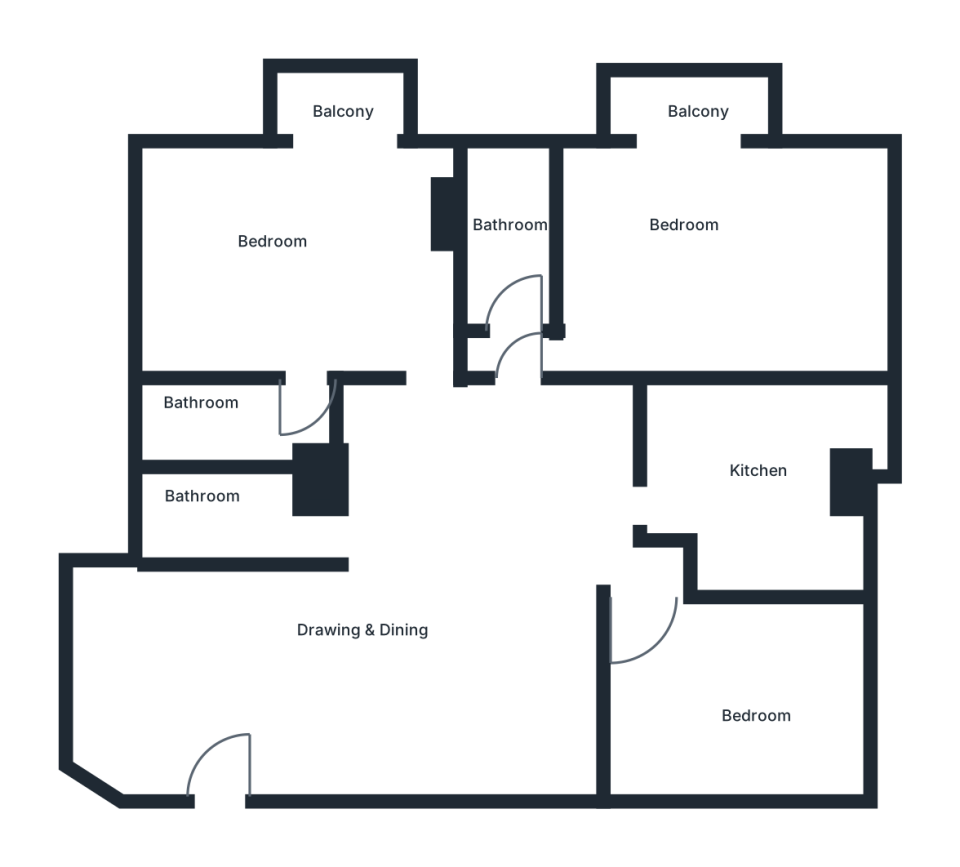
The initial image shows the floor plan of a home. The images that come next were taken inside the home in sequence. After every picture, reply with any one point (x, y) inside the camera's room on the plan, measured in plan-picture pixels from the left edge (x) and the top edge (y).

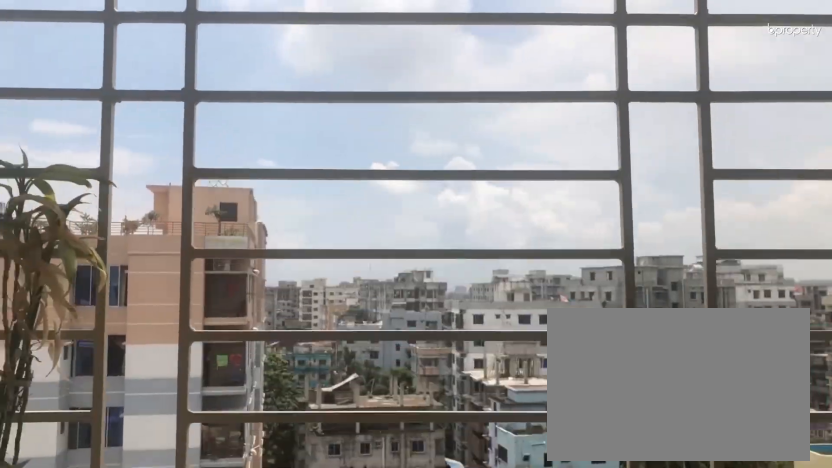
(692, 113)
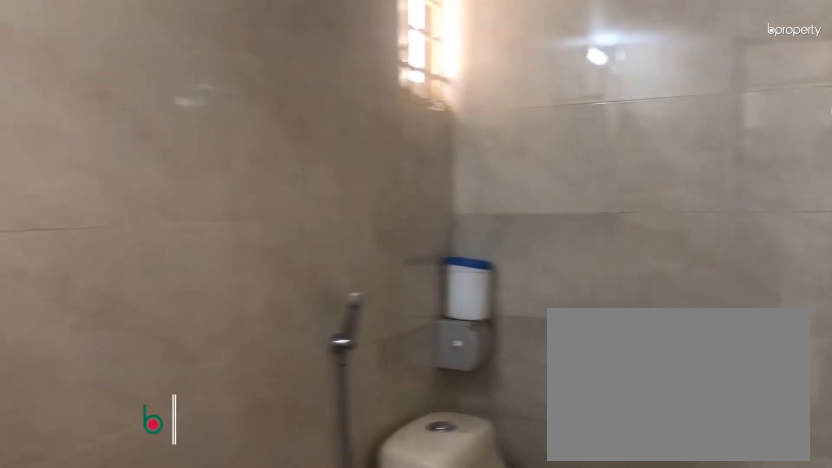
(512, 234)
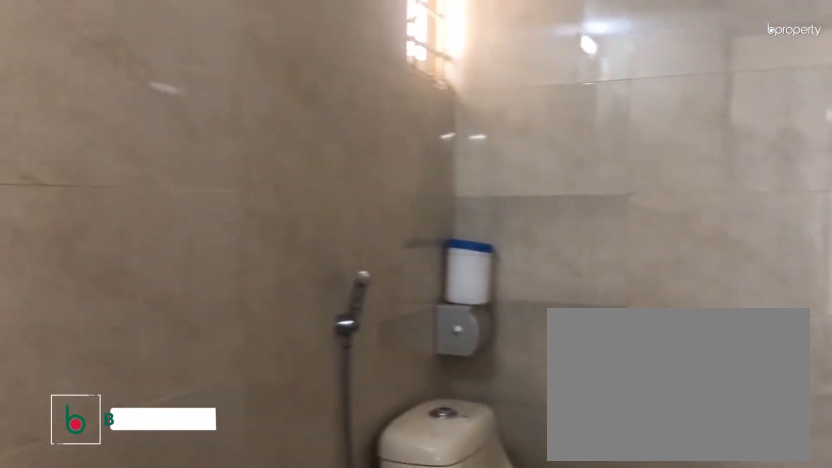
(512, 234)
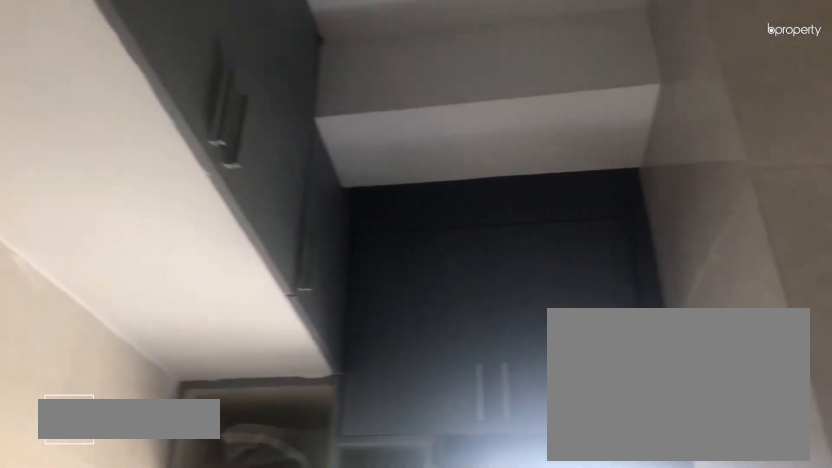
(756, 504)
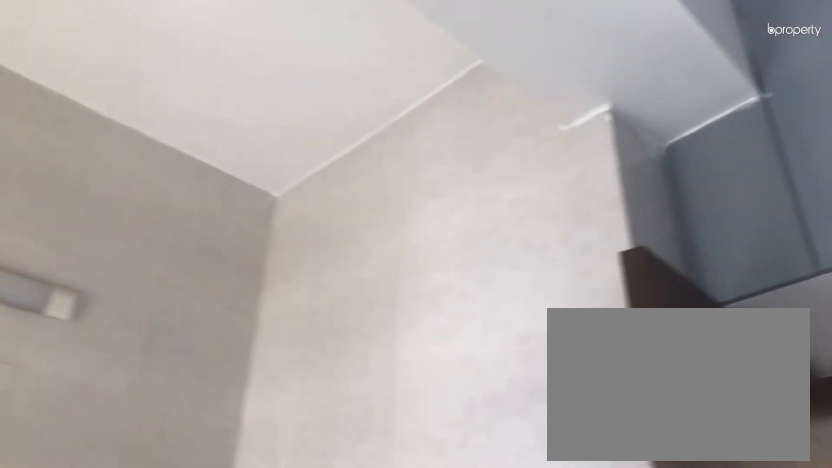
(756, 504)
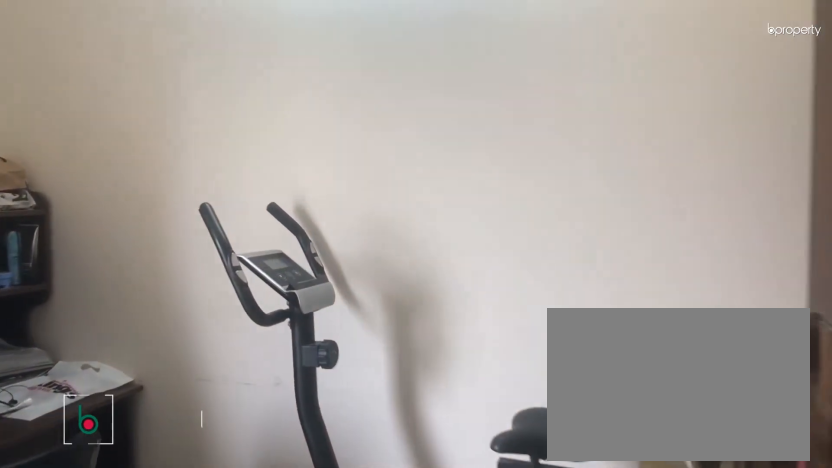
(742, 677)
